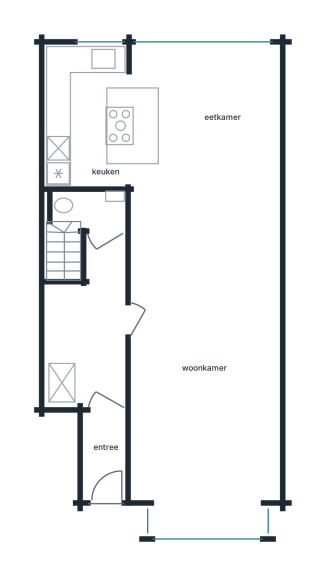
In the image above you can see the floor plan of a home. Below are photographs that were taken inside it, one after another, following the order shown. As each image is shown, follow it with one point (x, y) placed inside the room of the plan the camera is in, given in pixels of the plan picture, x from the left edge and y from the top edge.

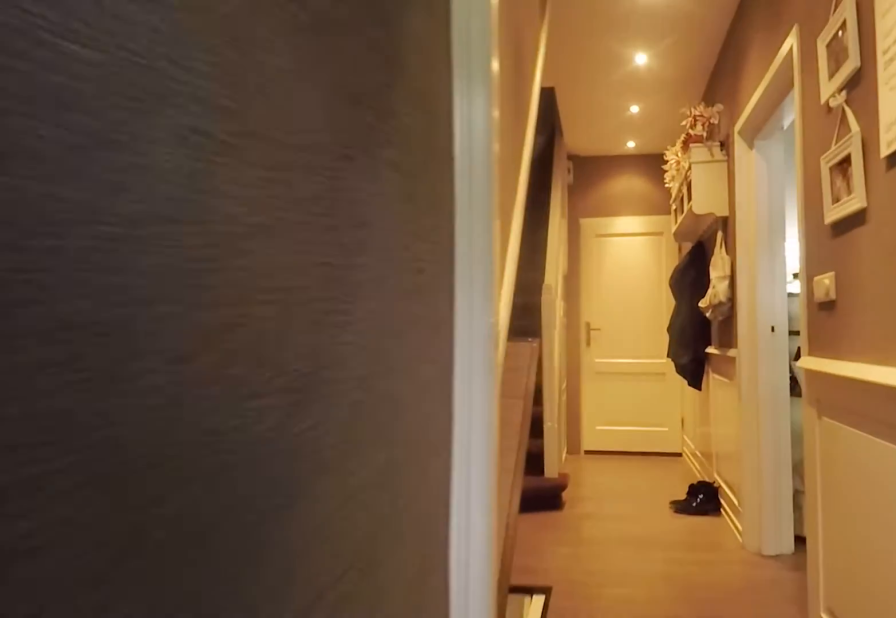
(93, 359)
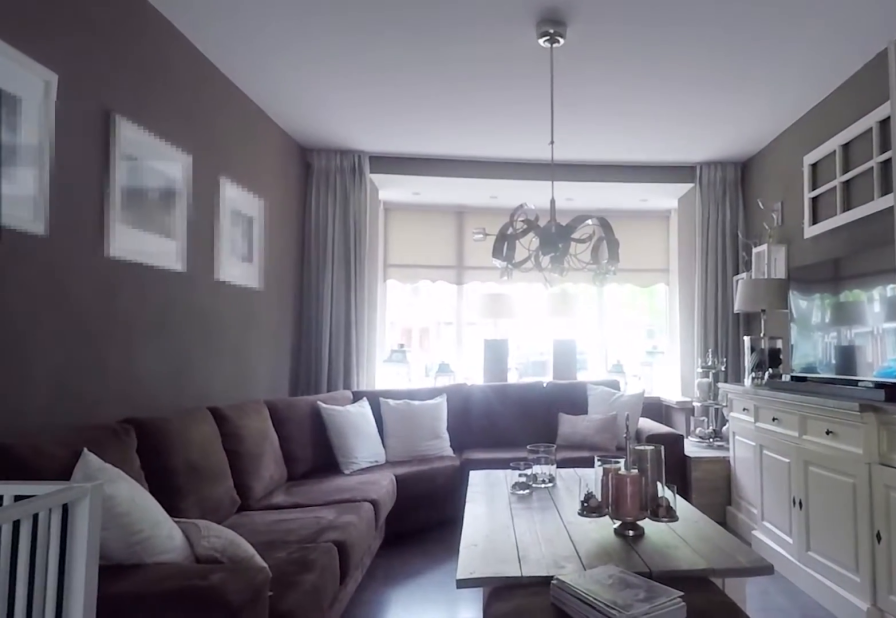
(203, 277)
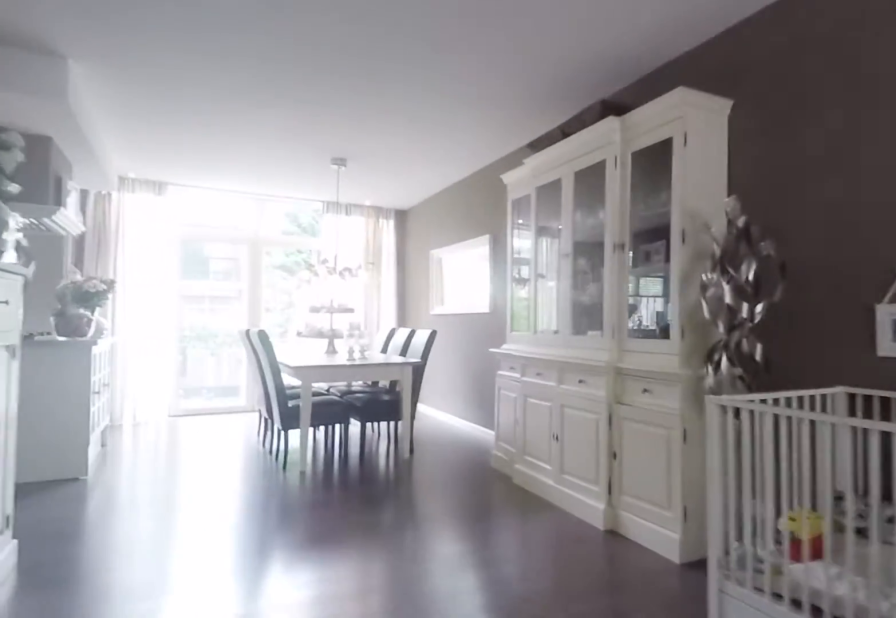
(203, 277)
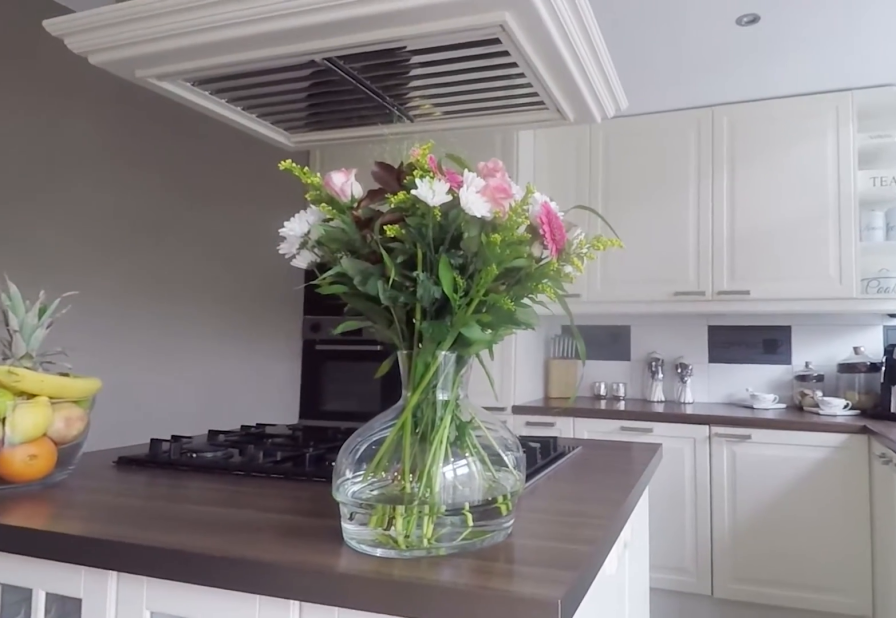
(141, 98)
